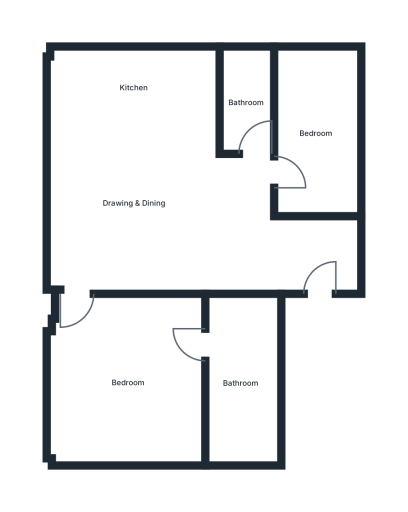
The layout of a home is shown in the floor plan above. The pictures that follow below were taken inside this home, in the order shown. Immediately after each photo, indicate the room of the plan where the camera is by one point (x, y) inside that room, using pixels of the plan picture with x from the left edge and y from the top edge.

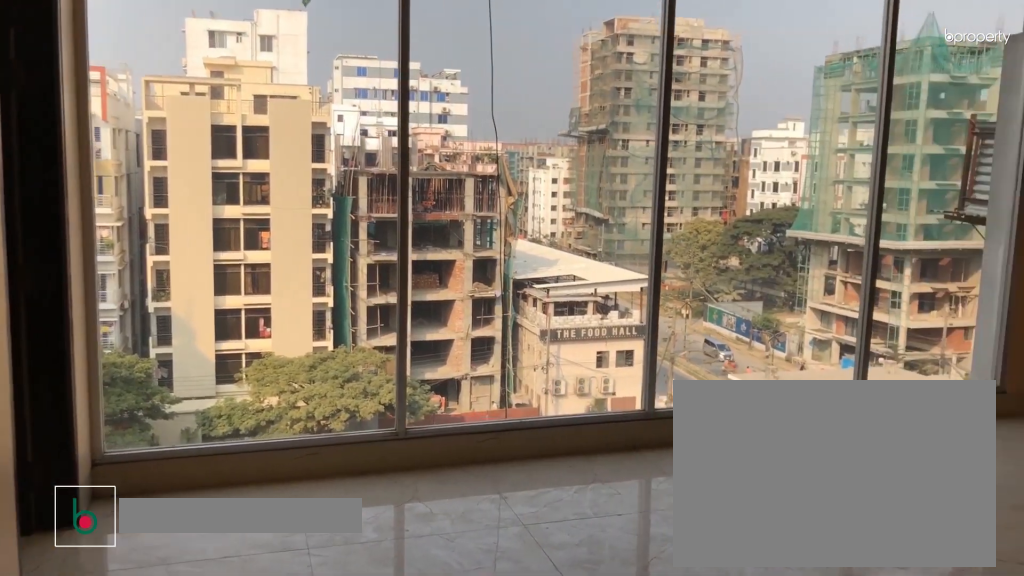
(134, 205)
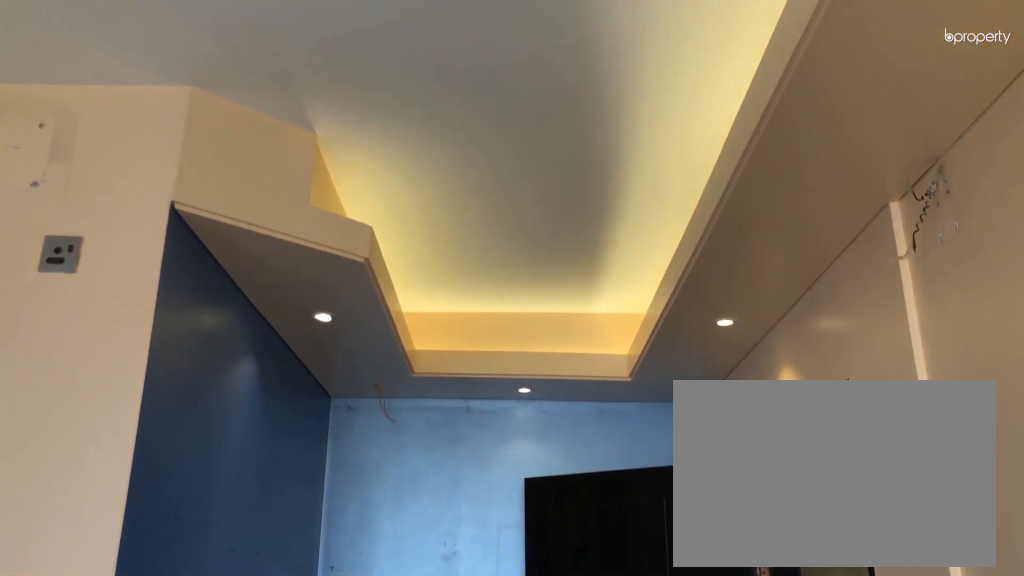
(134, 205)
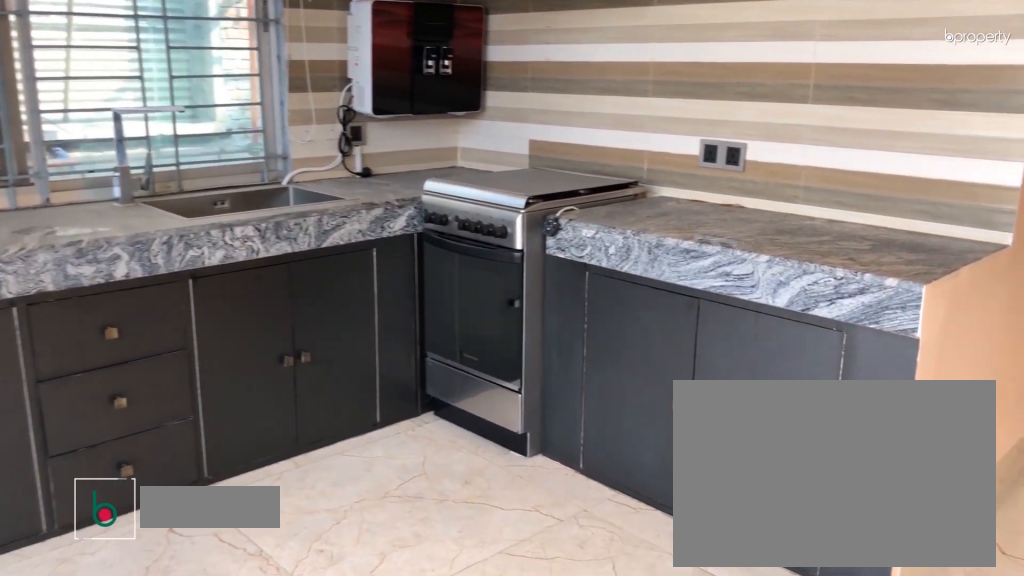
(134, 86)
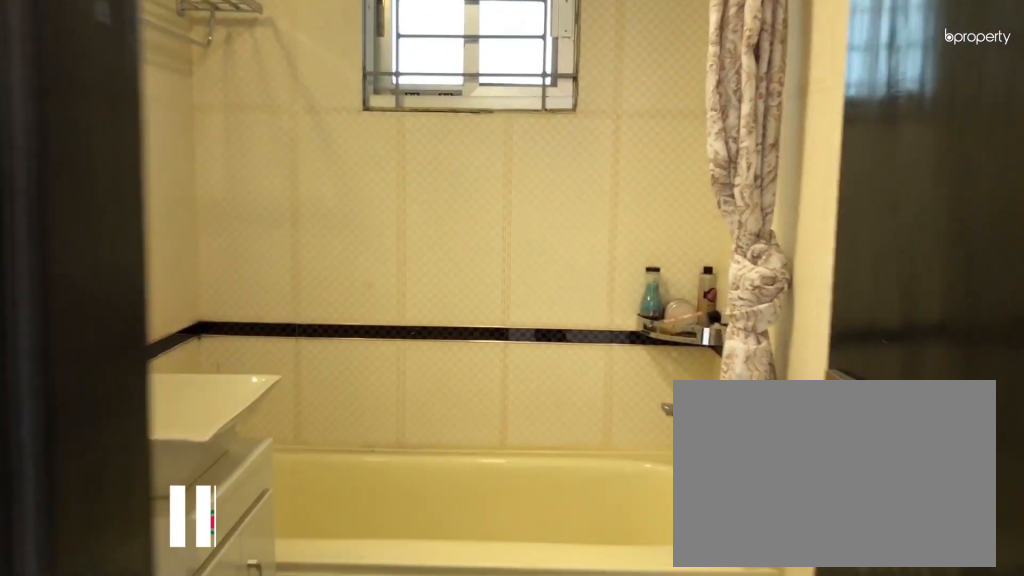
(247, 102)
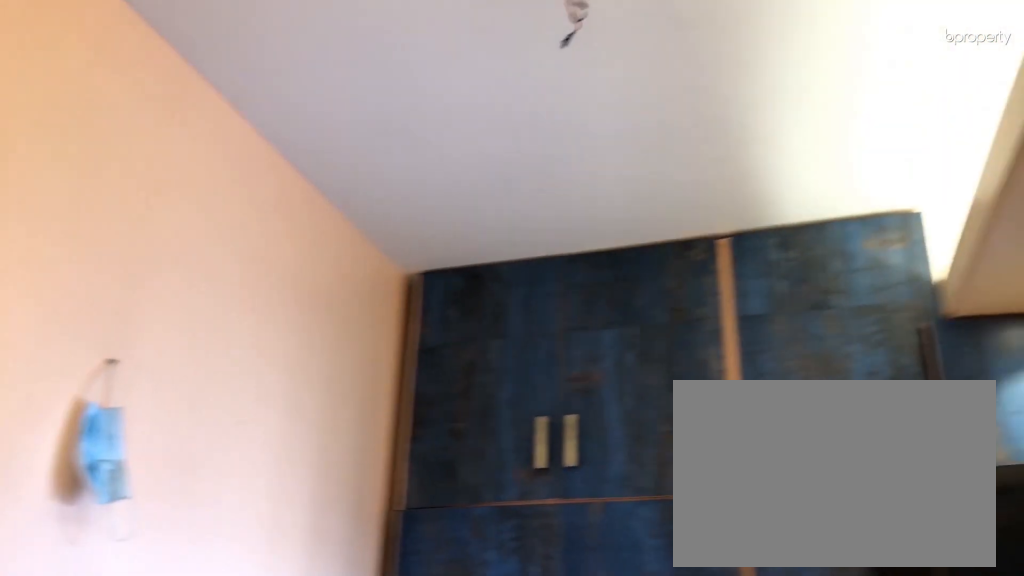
(320, 135)
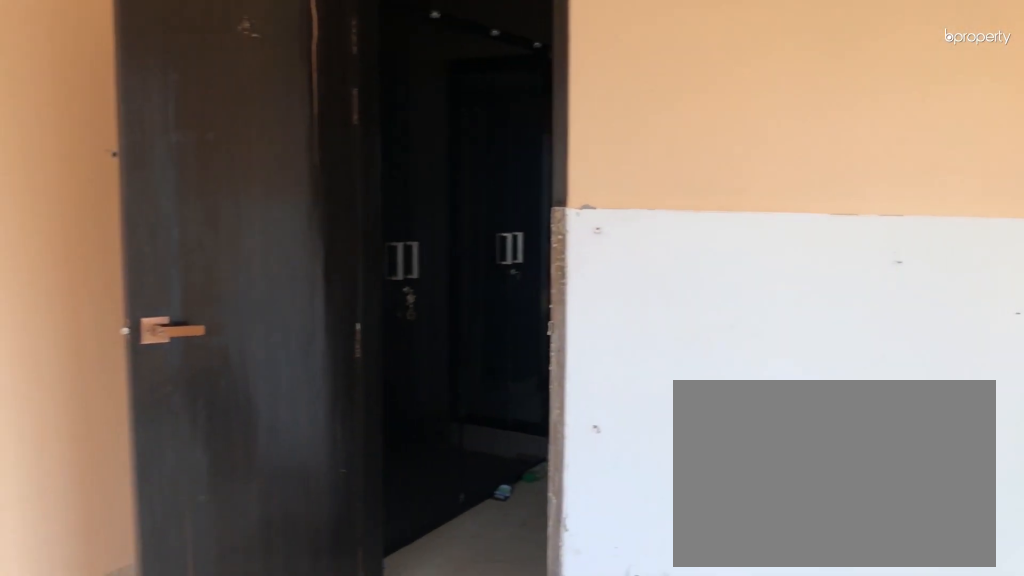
(130, 381)
